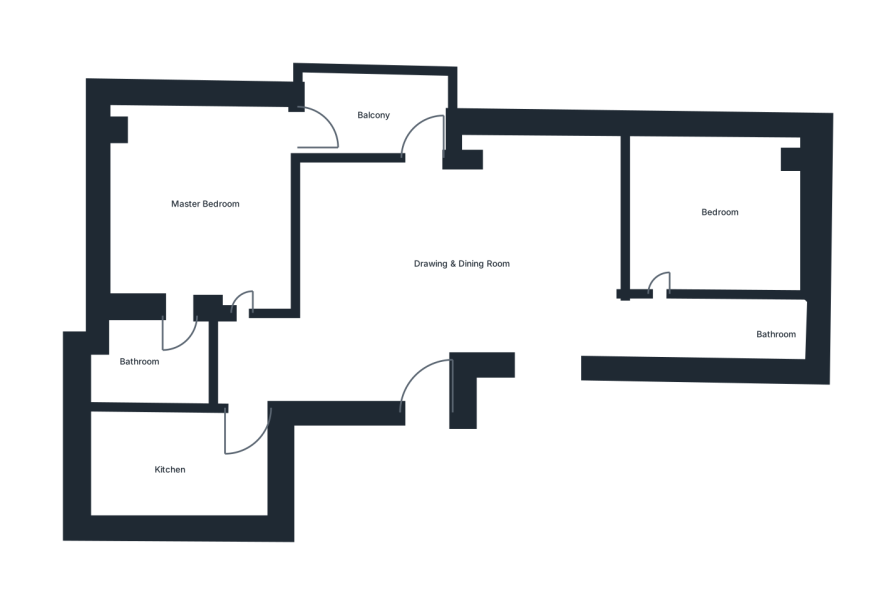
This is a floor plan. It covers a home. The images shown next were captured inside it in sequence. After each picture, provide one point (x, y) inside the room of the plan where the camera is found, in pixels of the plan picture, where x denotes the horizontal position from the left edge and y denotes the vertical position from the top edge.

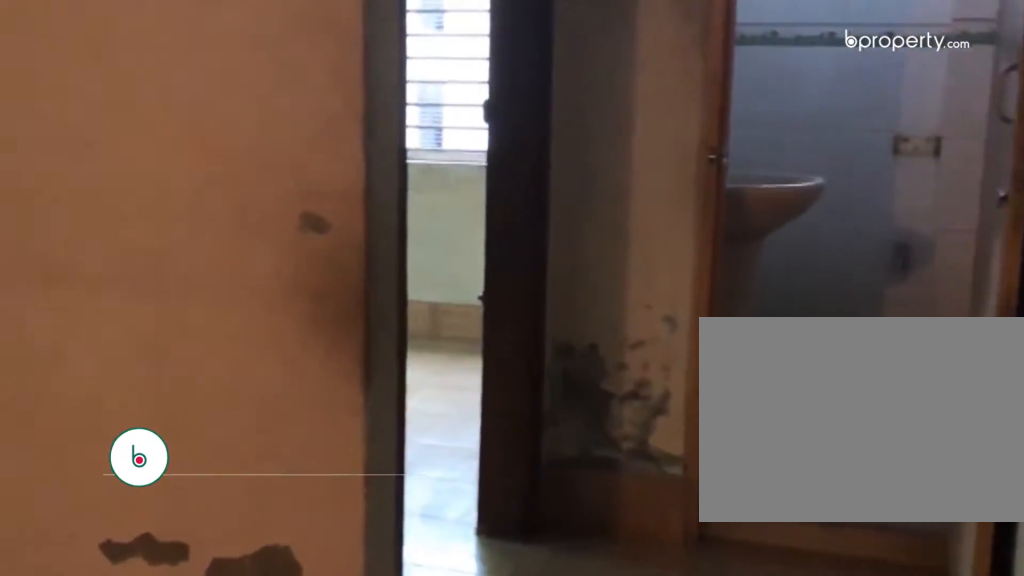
(552, 325)
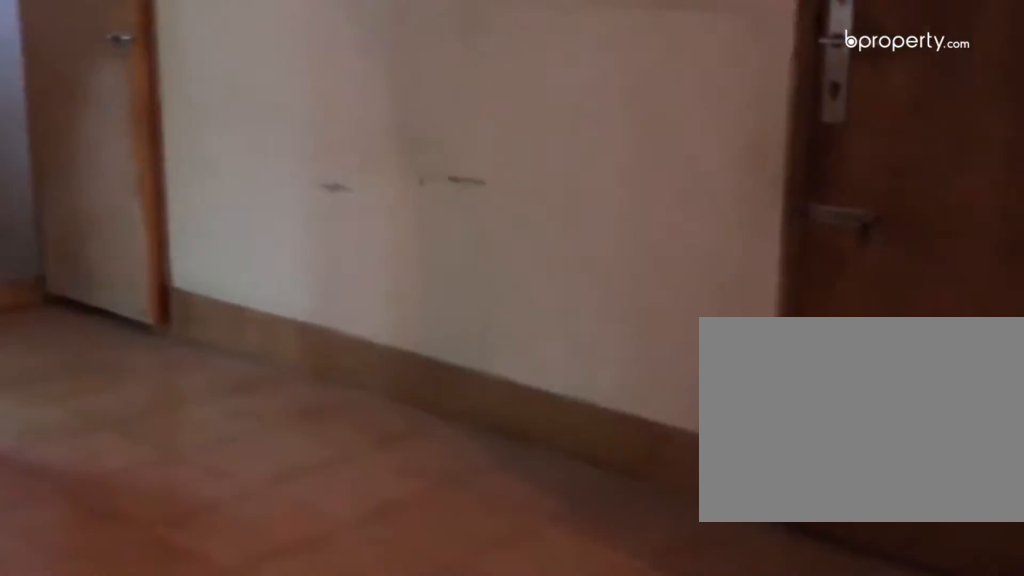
(432, 273)
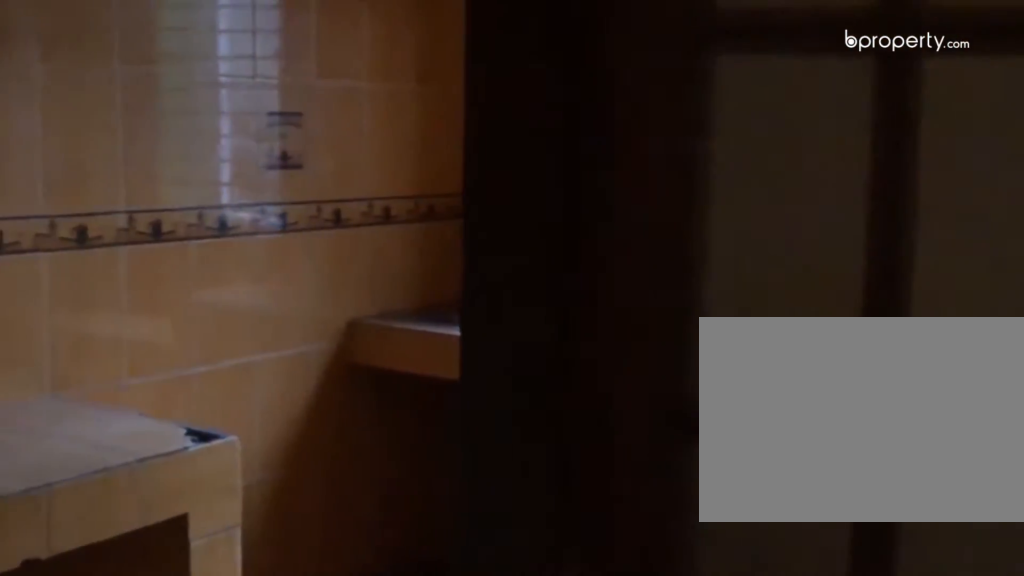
(248, 392)
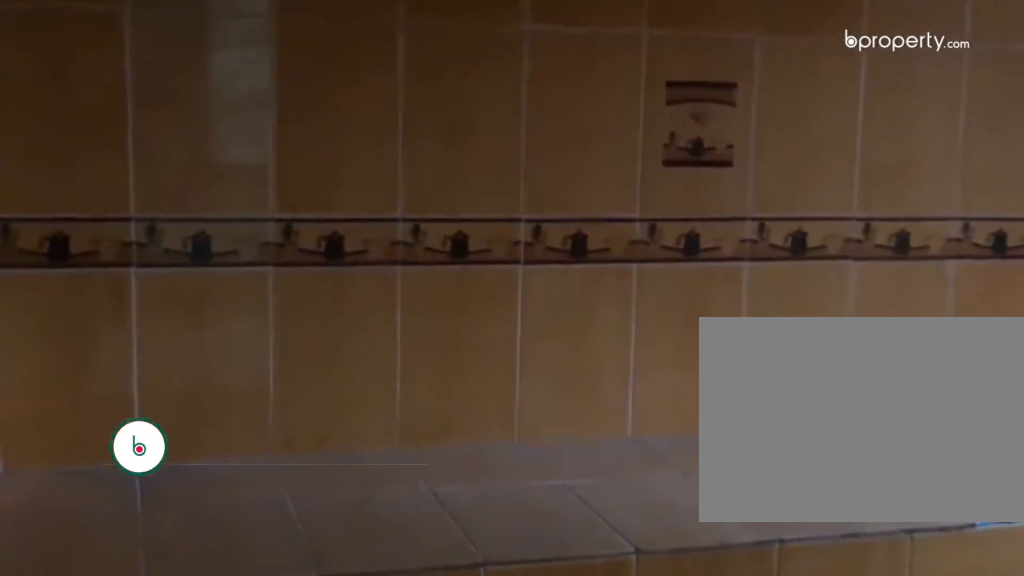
(191, 465)
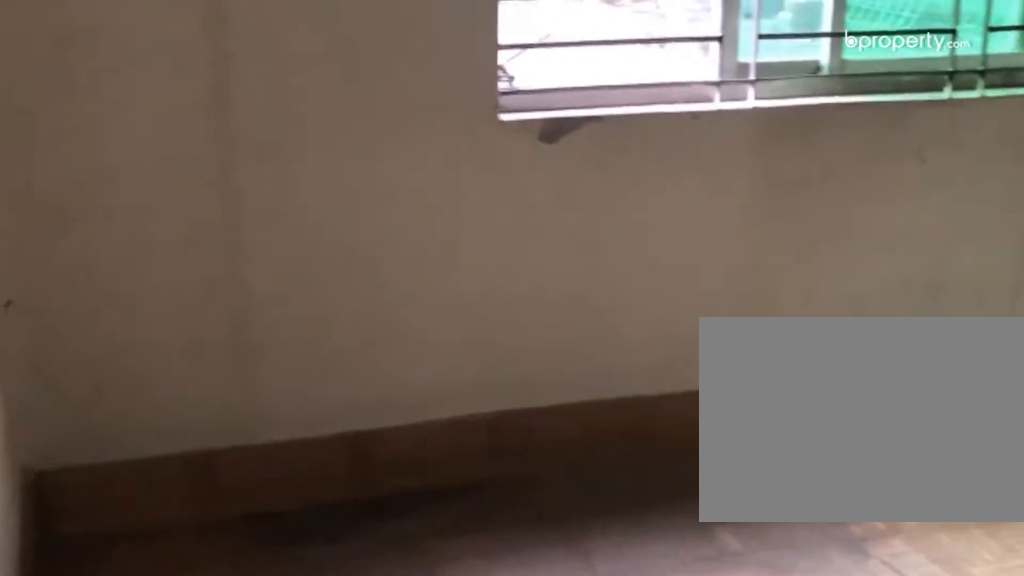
(199, 208)
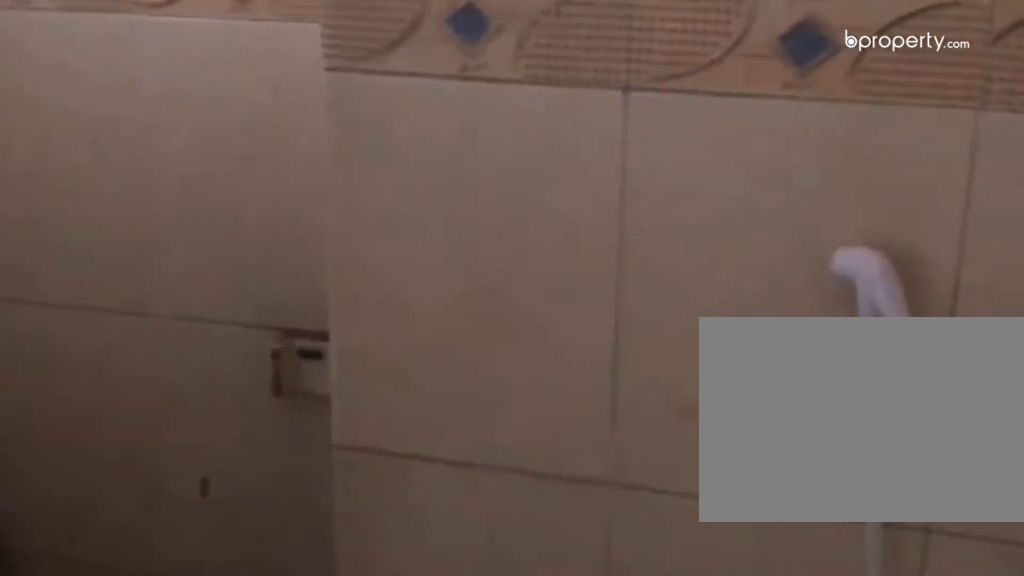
(163, 359)
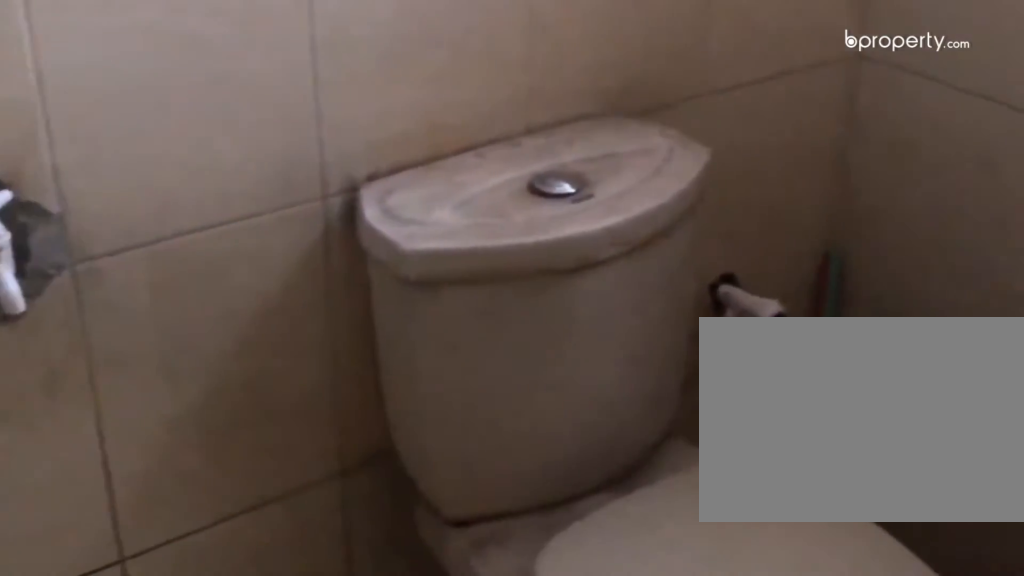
(163, 359)
